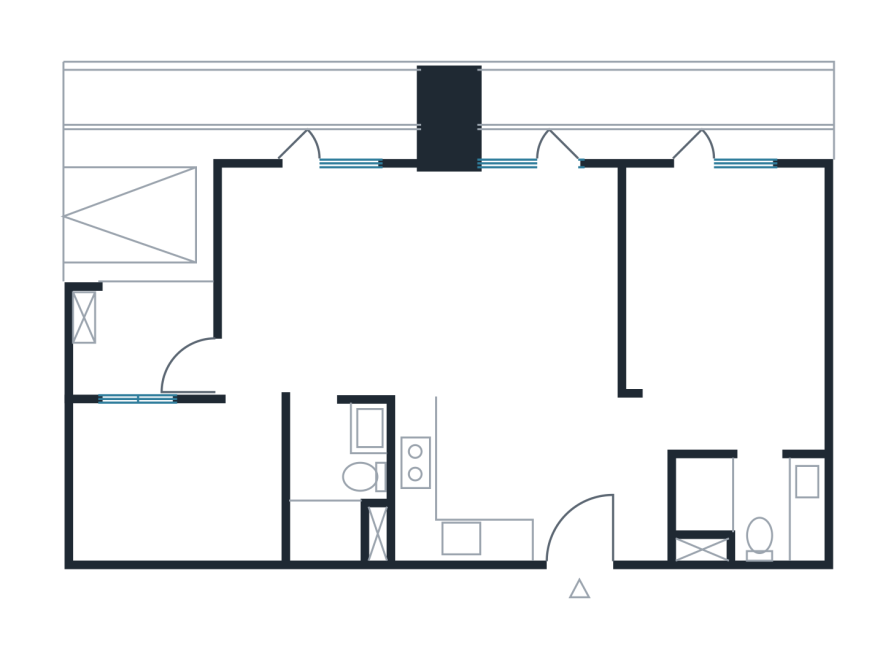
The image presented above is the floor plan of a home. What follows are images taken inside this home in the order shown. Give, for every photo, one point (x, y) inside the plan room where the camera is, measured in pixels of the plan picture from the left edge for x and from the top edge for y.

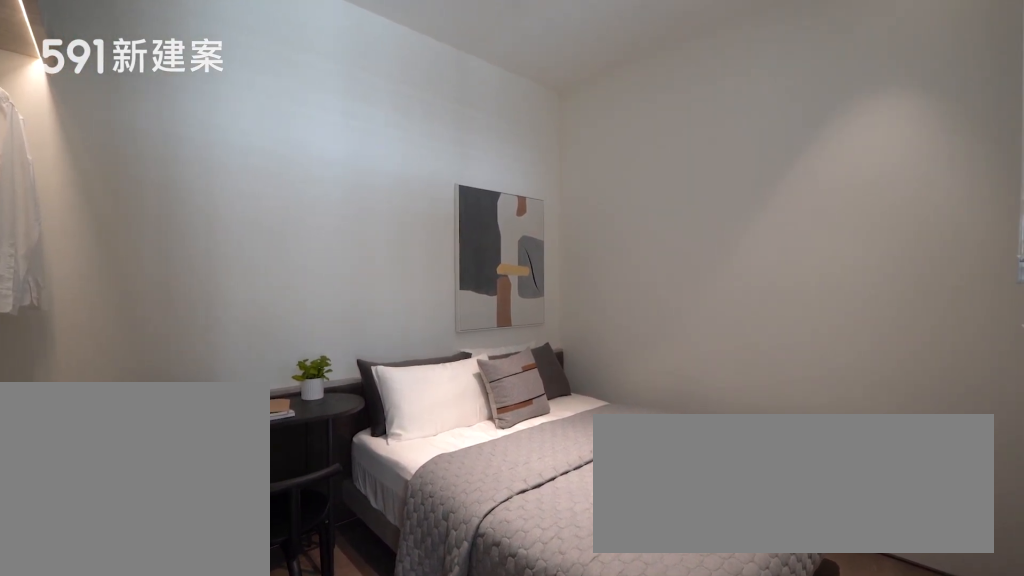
(174, 486)
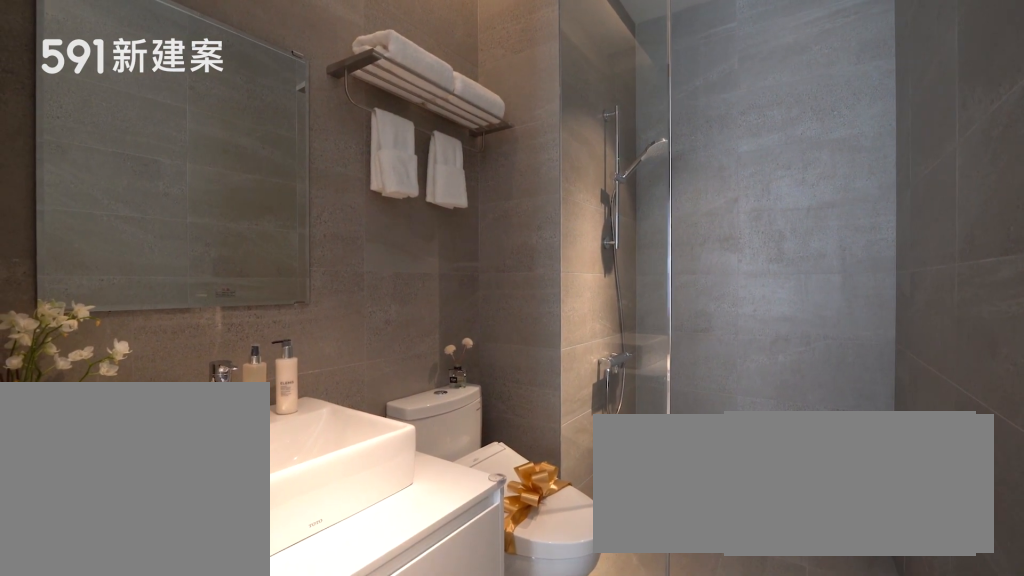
(334, 483)
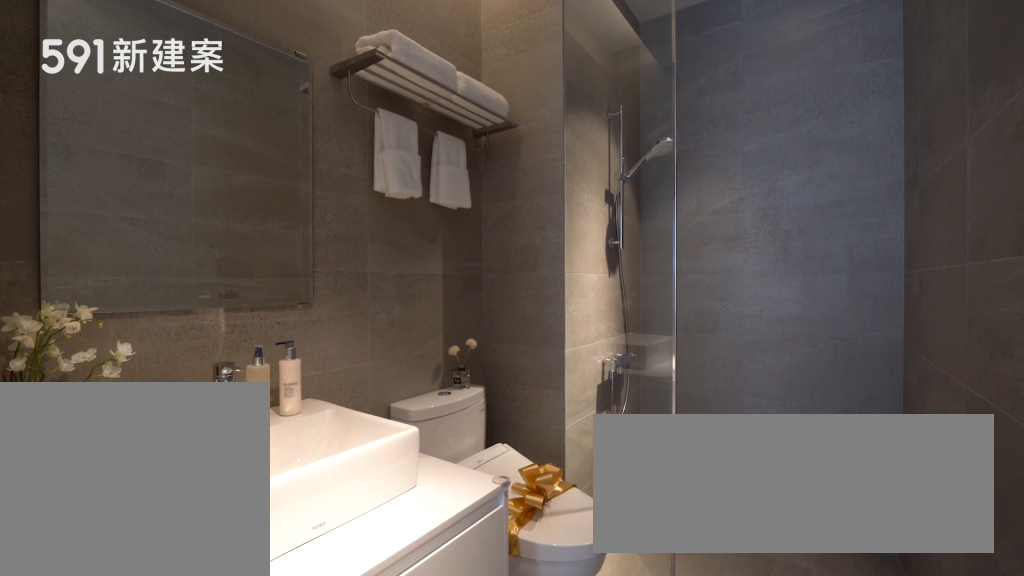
(334, 483)
